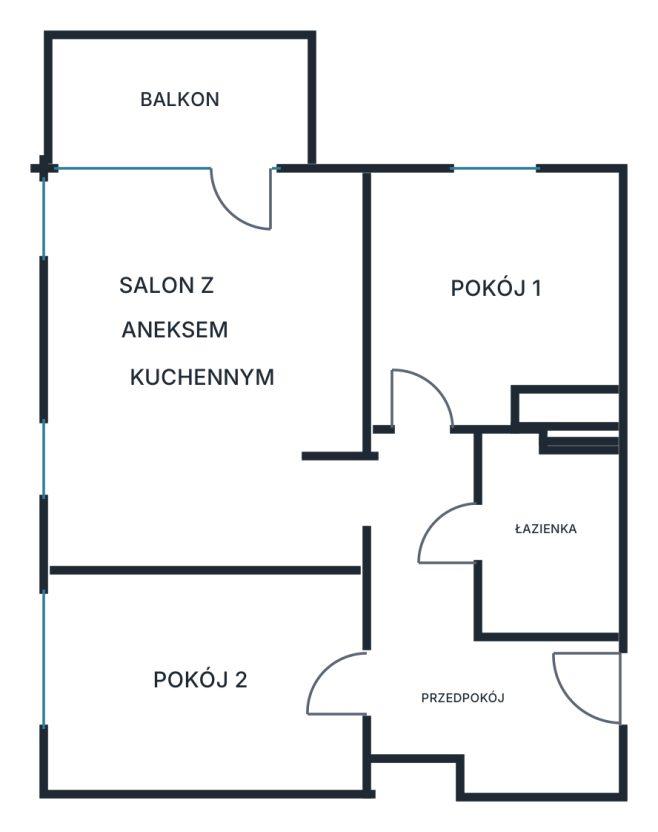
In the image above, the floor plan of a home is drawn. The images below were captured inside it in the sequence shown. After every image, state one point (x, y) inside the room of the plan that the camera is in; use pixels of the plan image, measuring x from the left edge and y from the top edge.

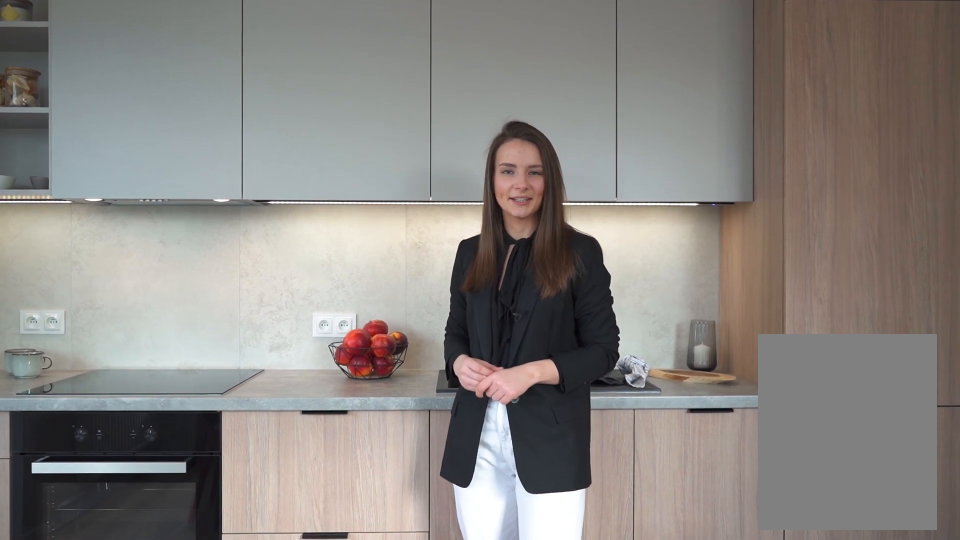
(209, 371)
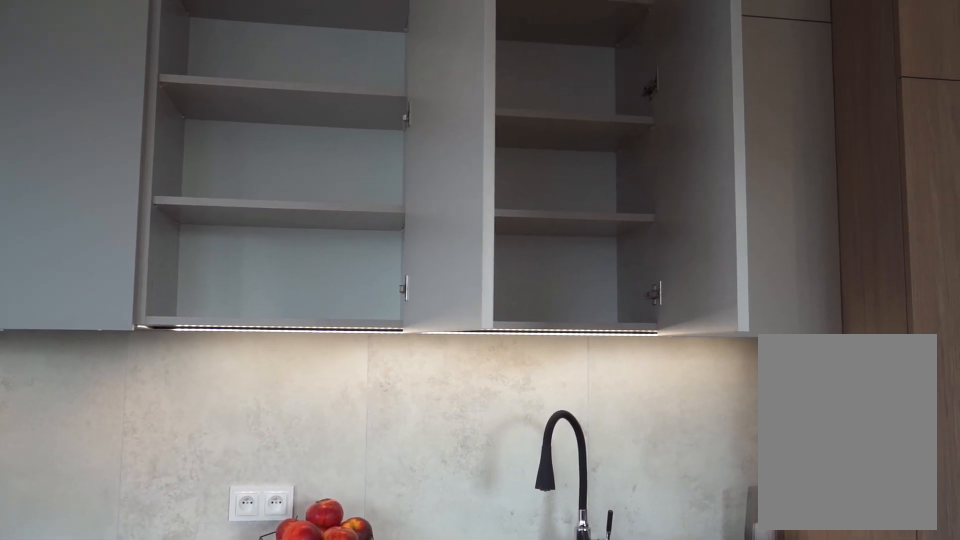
(209, 371)
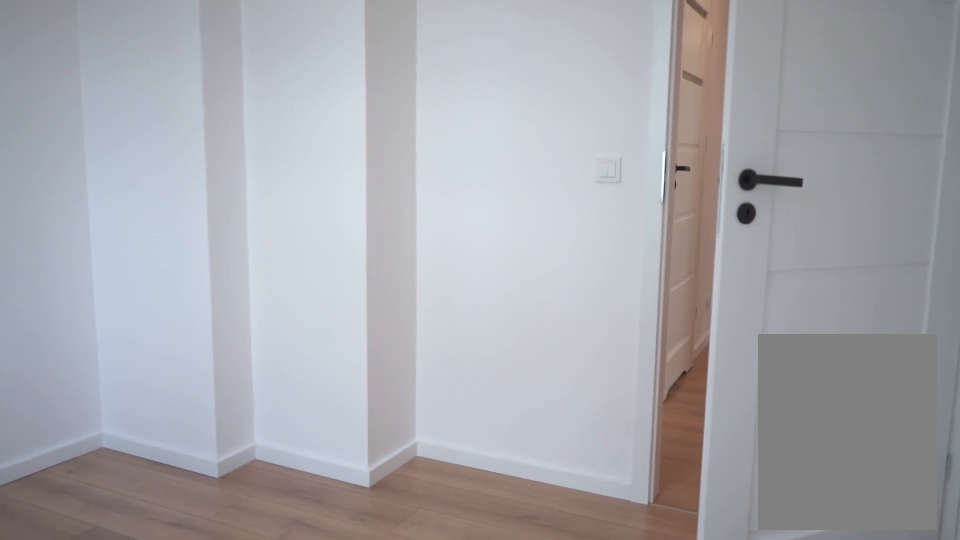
(499, 297)
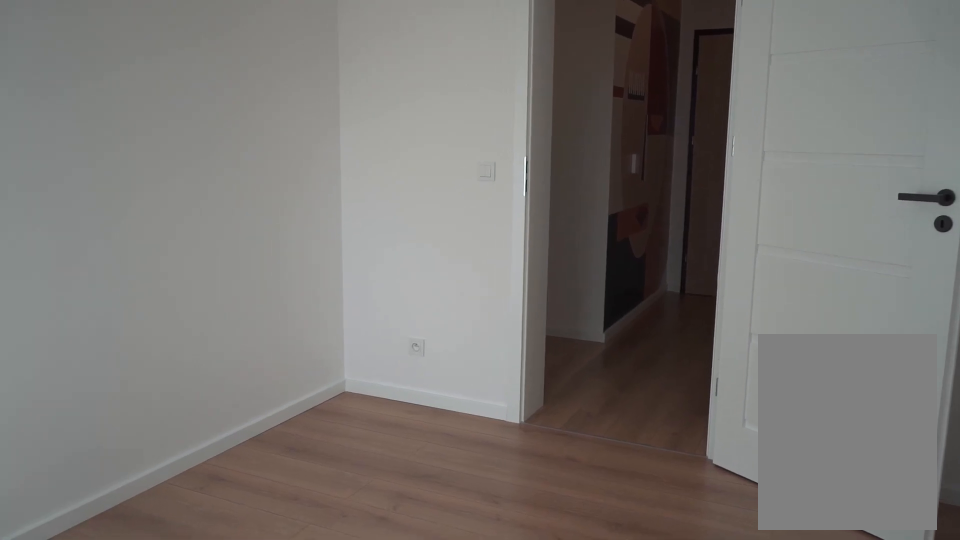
(200, 678)
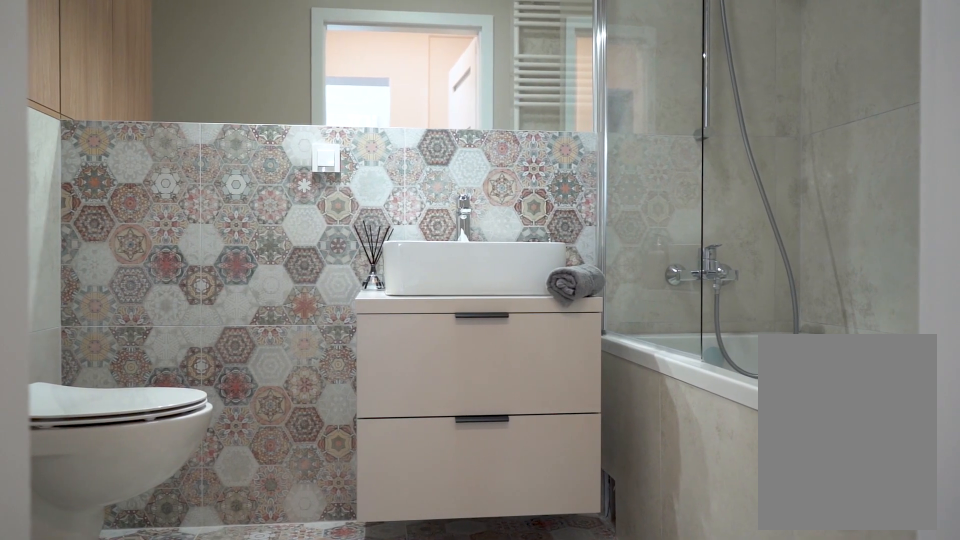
(544, 537)
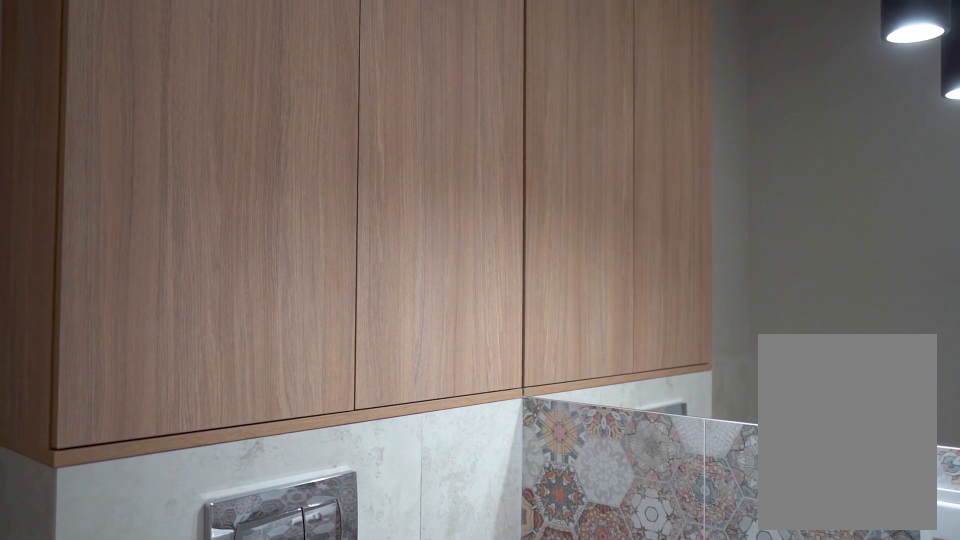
(544, 537)
